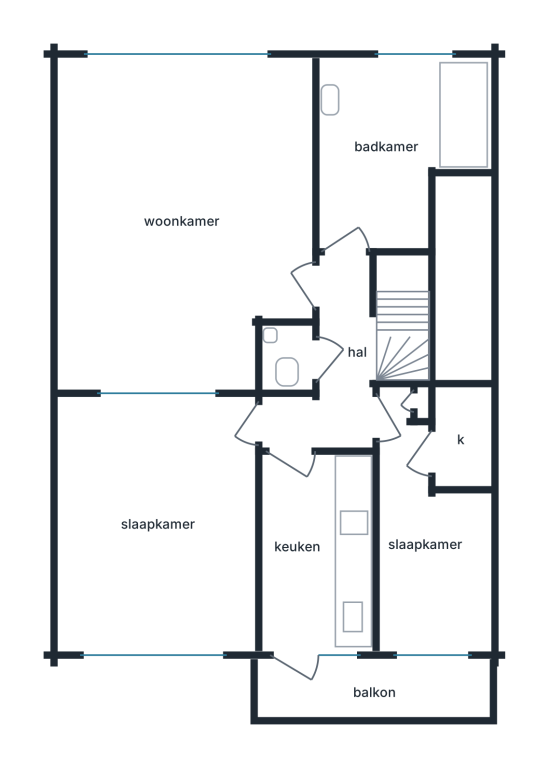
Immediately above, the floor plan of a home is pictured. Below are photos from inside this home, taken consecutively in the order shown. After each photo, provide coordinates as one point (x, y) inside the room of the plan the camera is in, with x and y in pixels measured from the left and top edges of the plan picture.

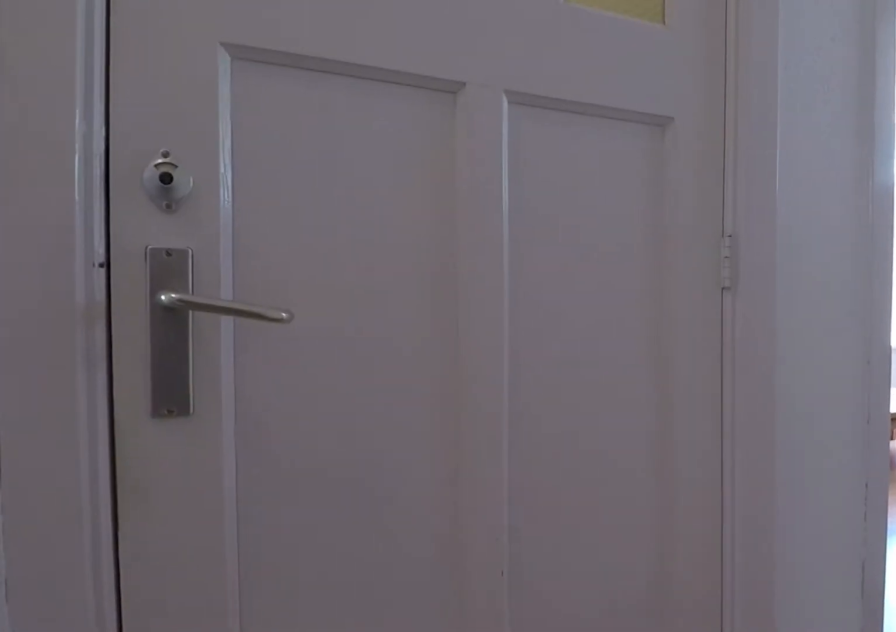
(335, 364)
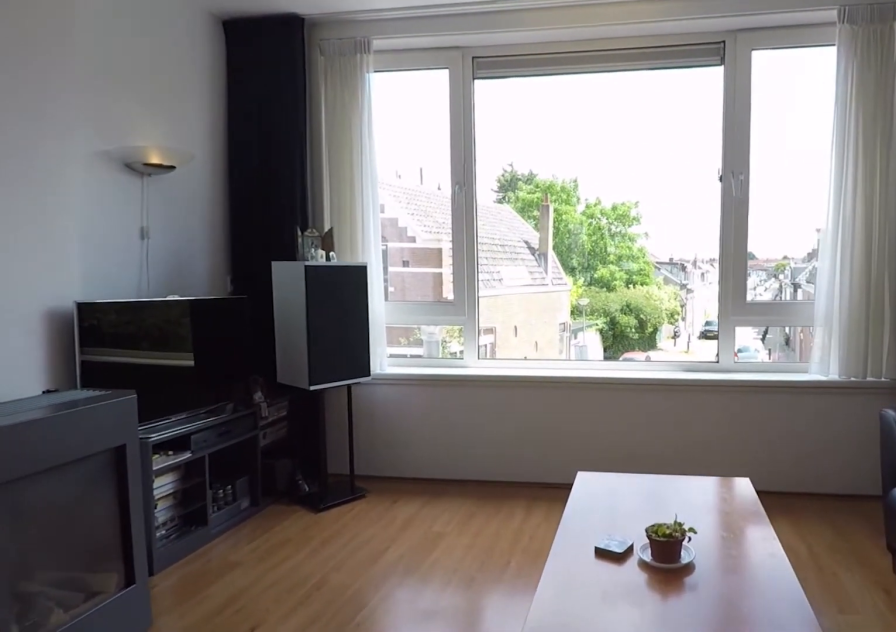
(182, 220)
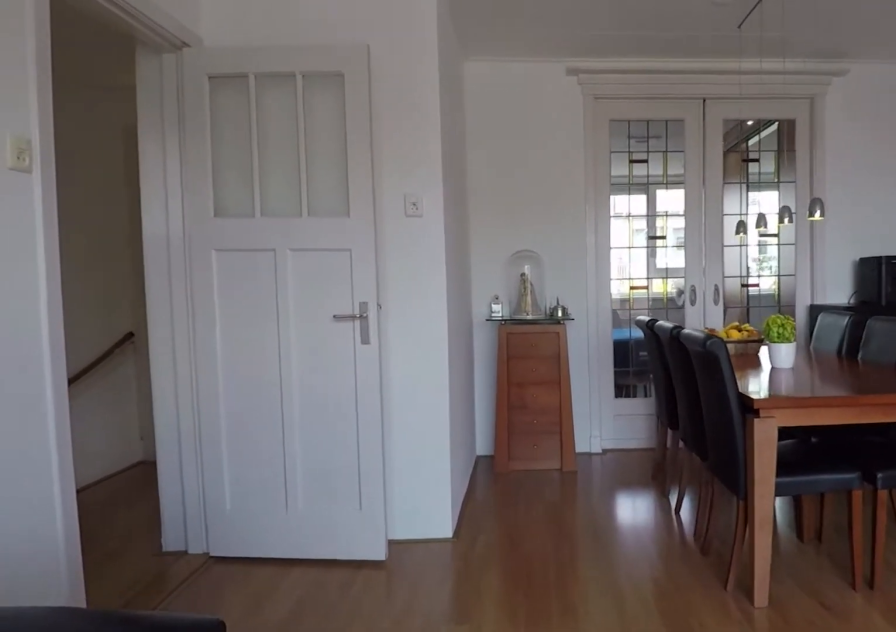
(182, 220)
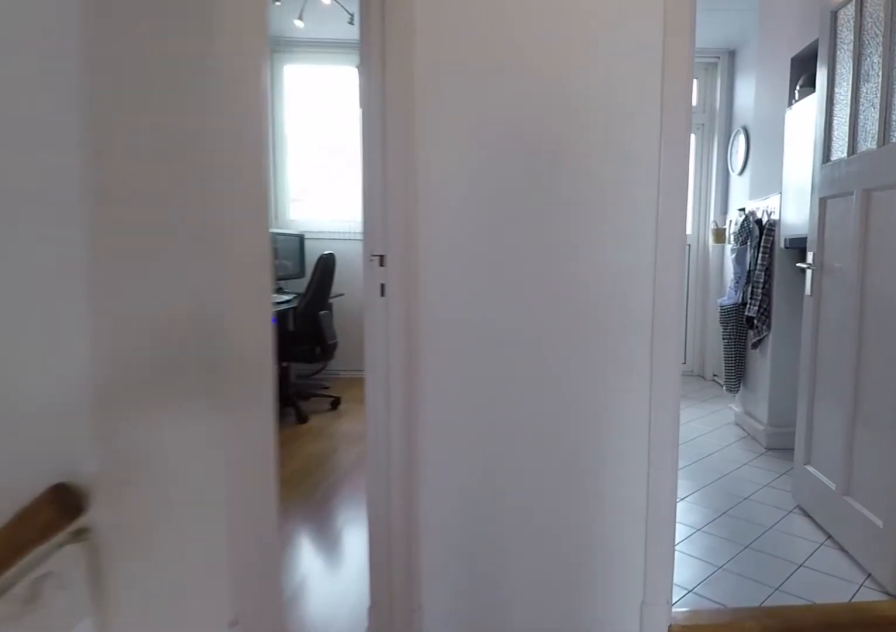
(334, 364)
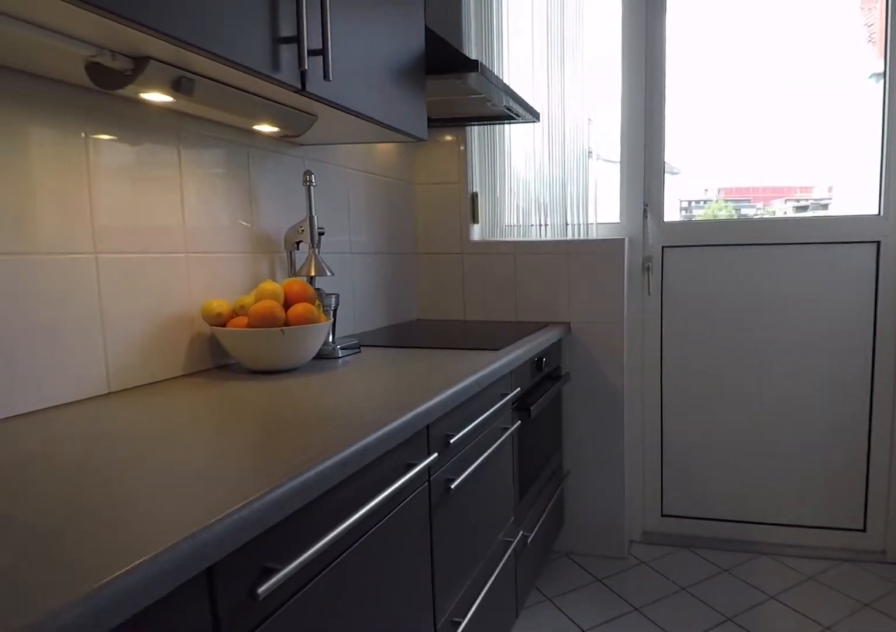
(316, 549)
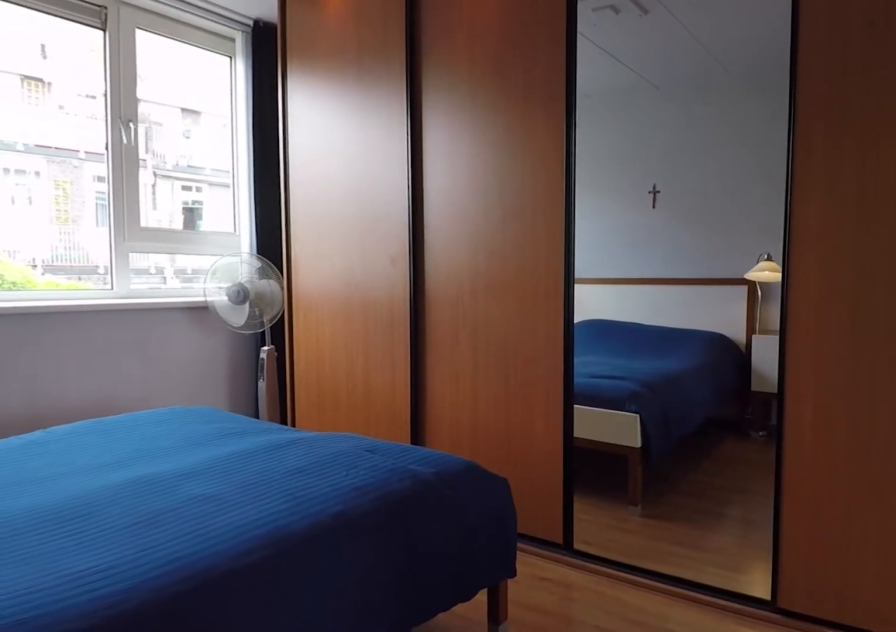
(159, 522)
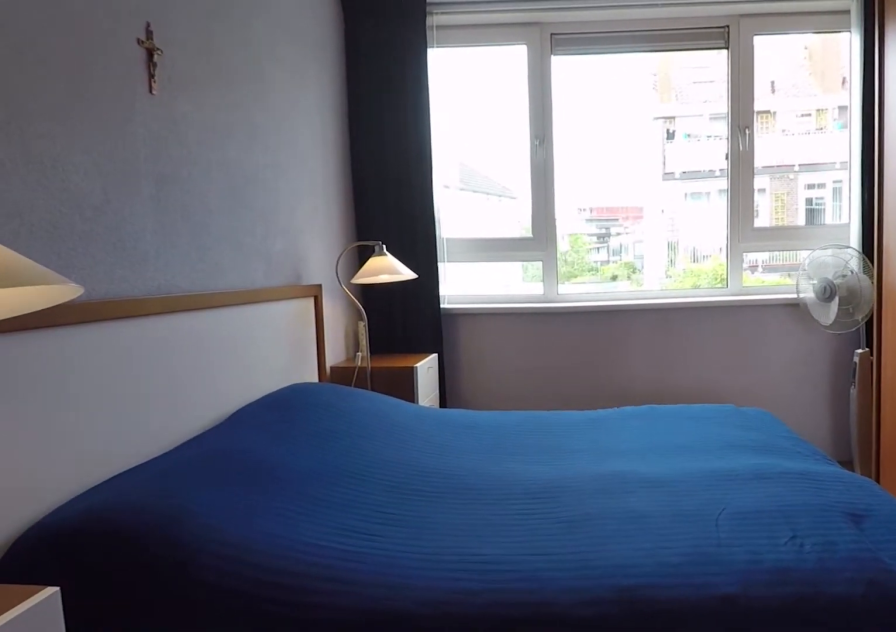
(159, 522)
